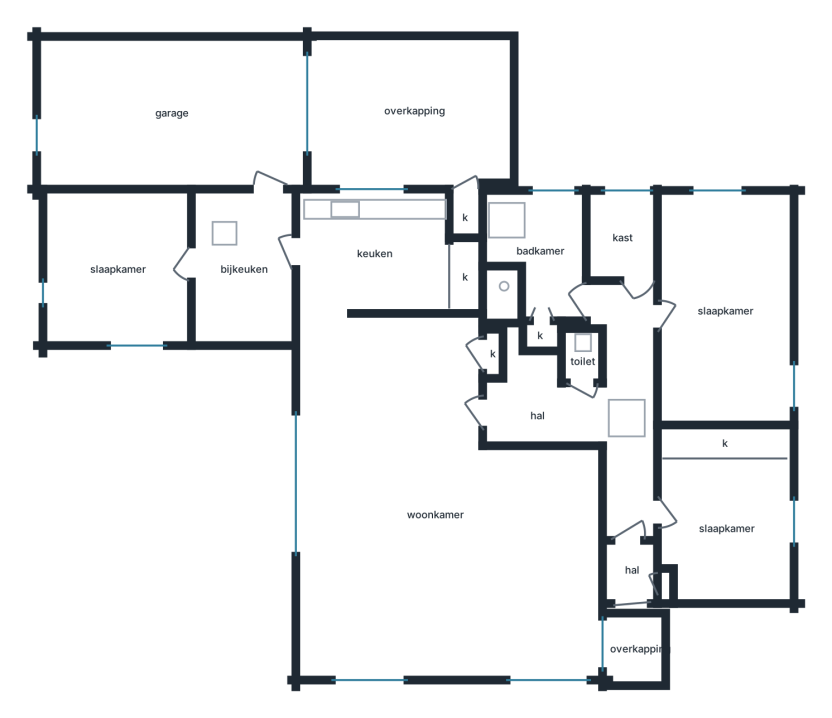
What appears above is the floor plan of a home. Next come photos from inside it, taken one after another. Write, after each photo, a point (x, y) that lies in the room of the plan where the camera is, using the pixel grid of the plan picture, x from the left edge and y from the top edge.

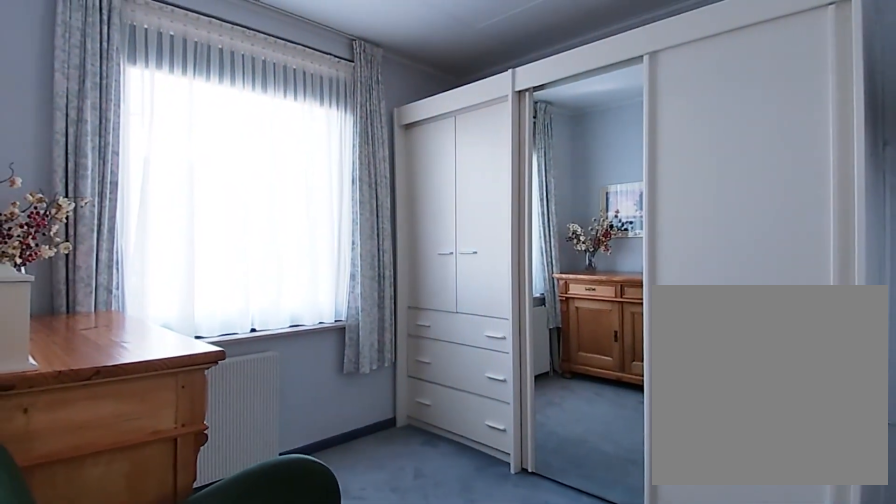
(724, 310)
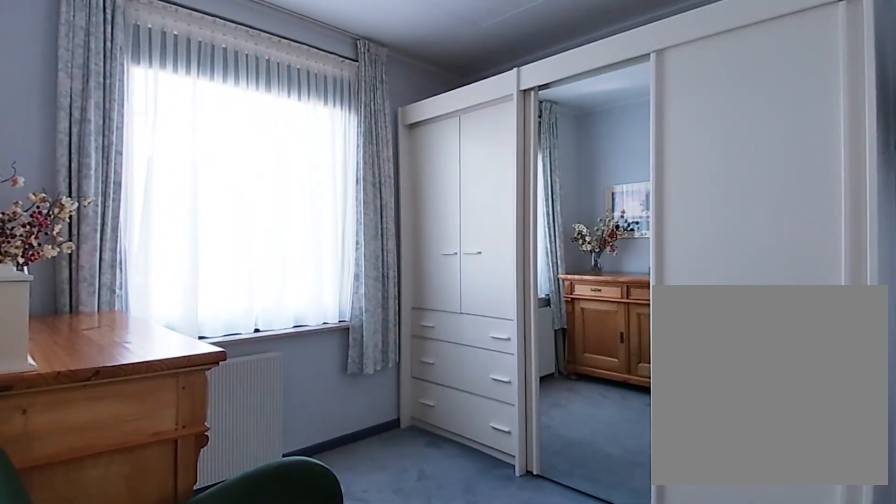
(724, 310)
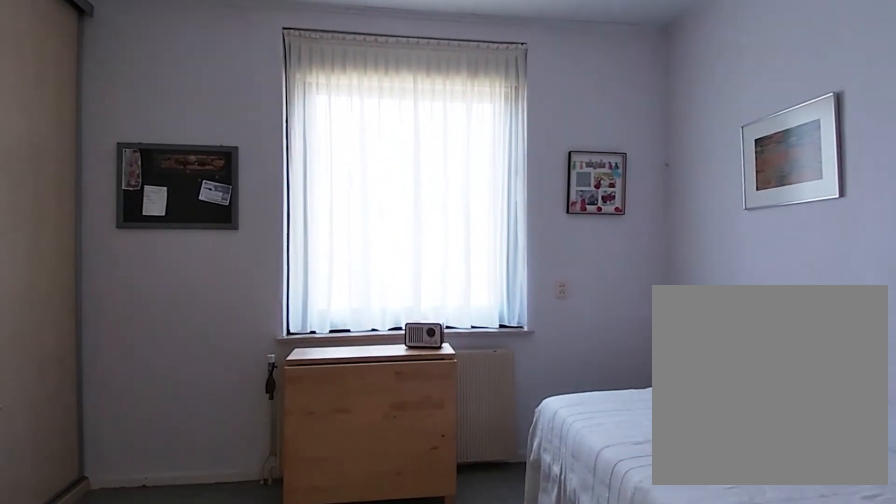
(725, 528)
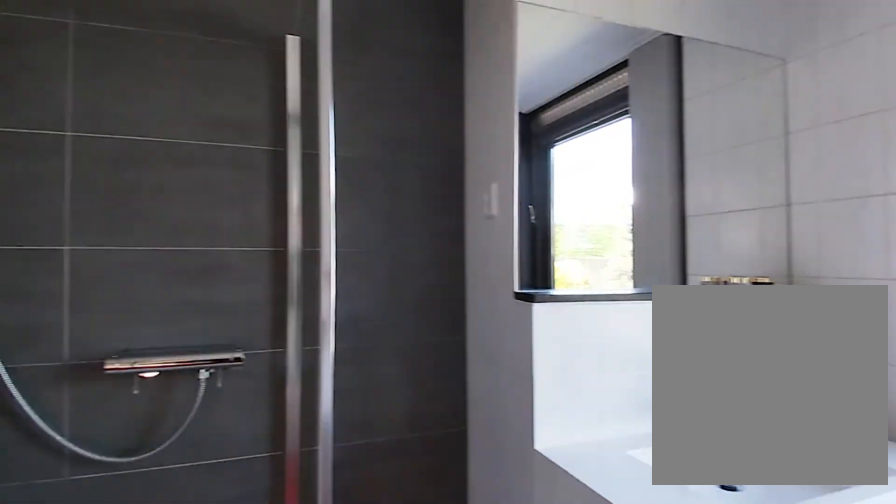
(541, 250)
